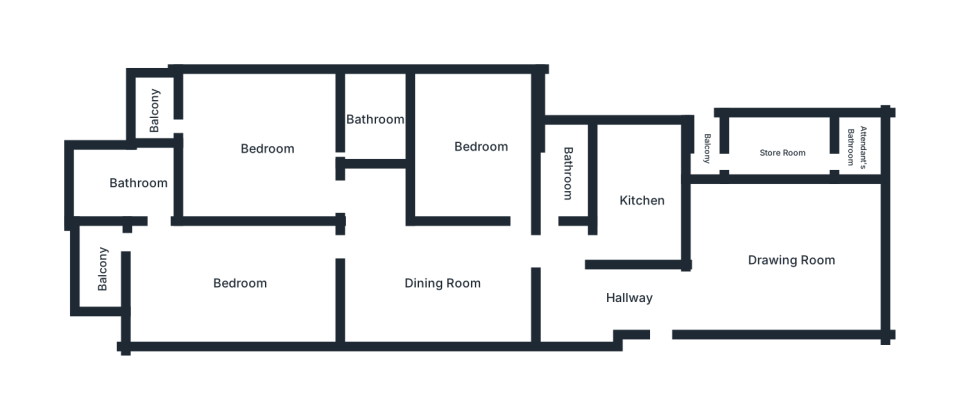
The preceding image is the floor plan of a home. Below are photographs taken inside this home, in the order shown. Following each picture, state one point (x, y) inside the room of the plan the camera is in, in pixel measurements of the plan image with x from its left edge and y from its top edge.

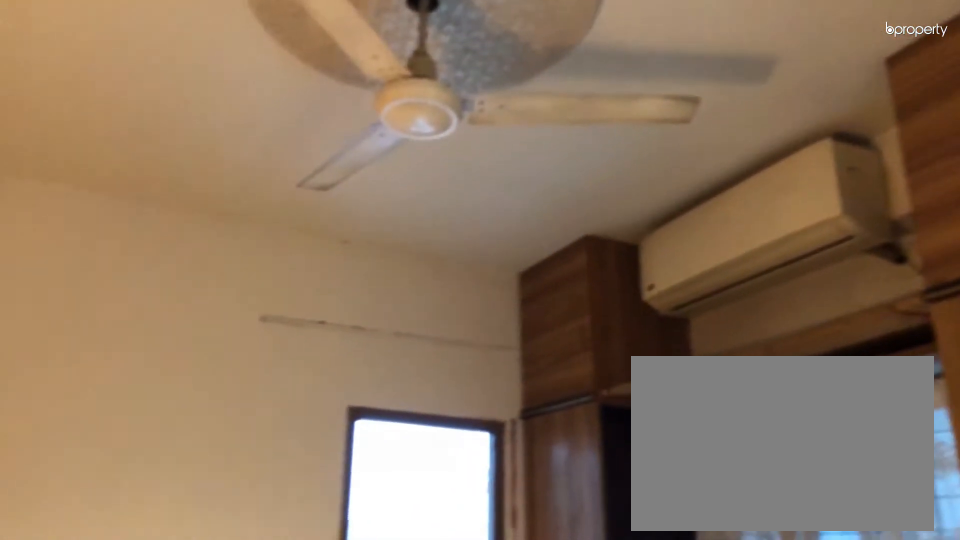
(262, 140)
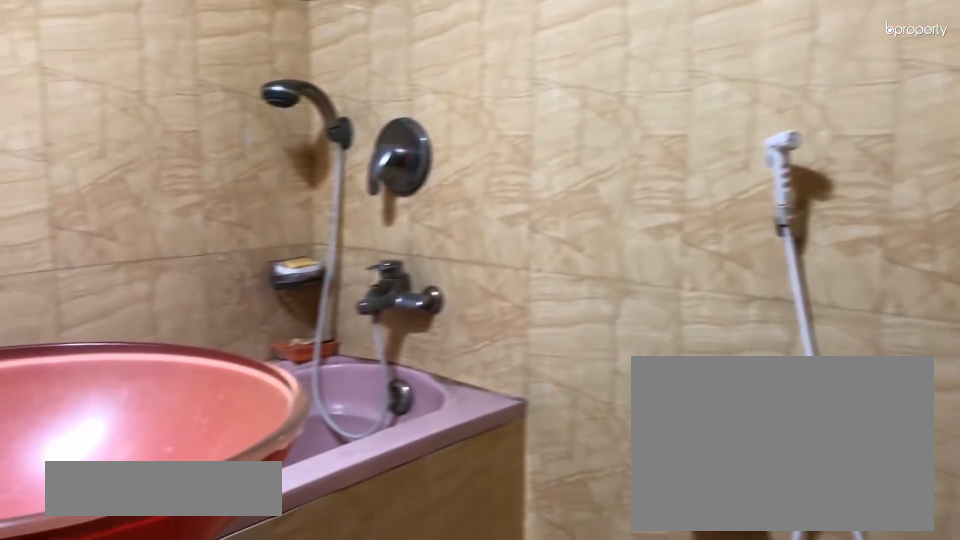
(375, 123)
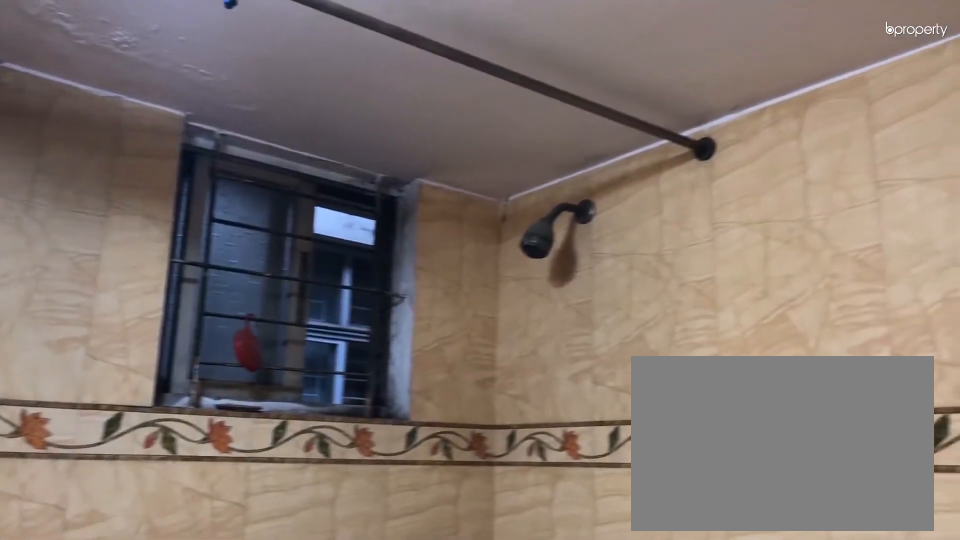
(375, 123)
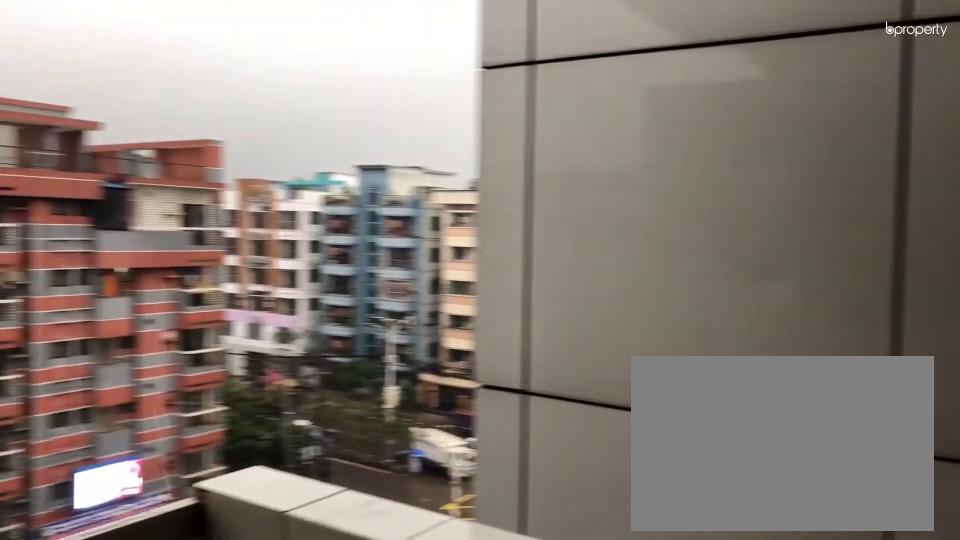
(150, 102)
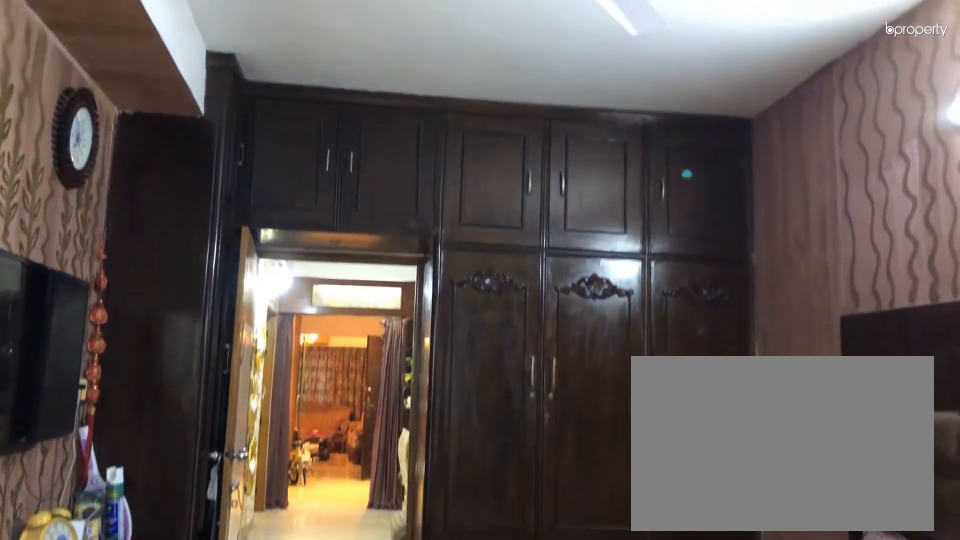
(241, 287)
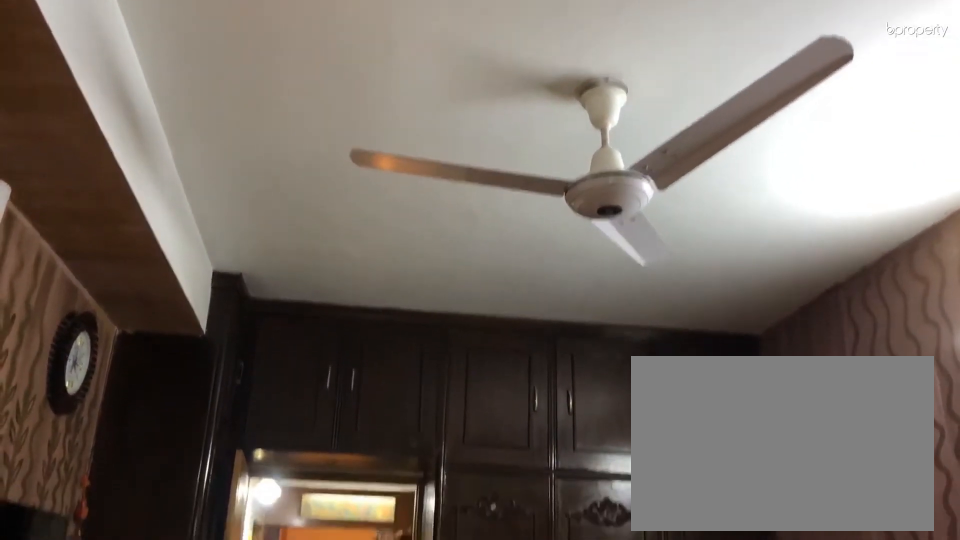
(241, 287)
